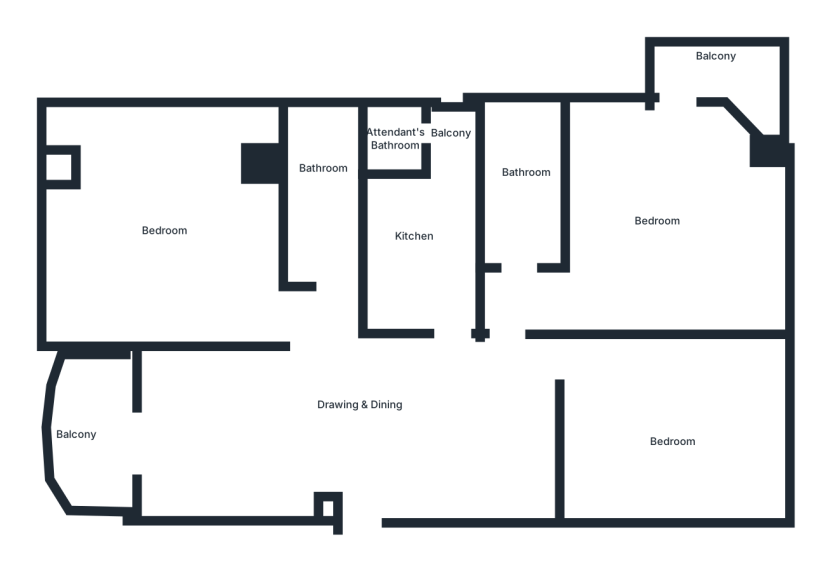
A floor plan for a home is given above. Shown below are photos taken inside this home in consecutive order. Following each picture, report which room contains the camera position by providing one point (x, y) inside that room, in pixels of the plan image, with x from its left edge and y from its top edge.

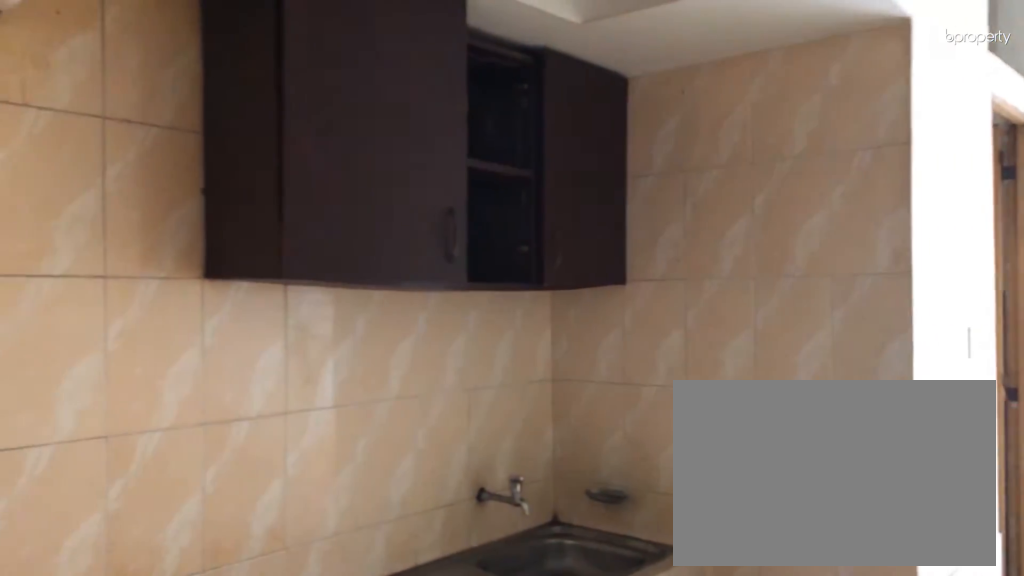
(424, 251)
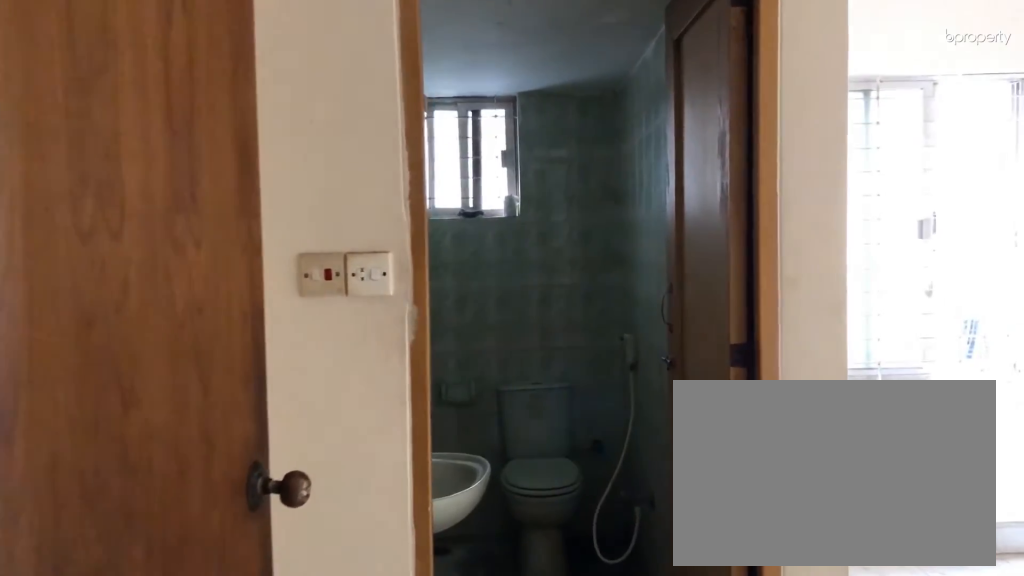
(530, 303)
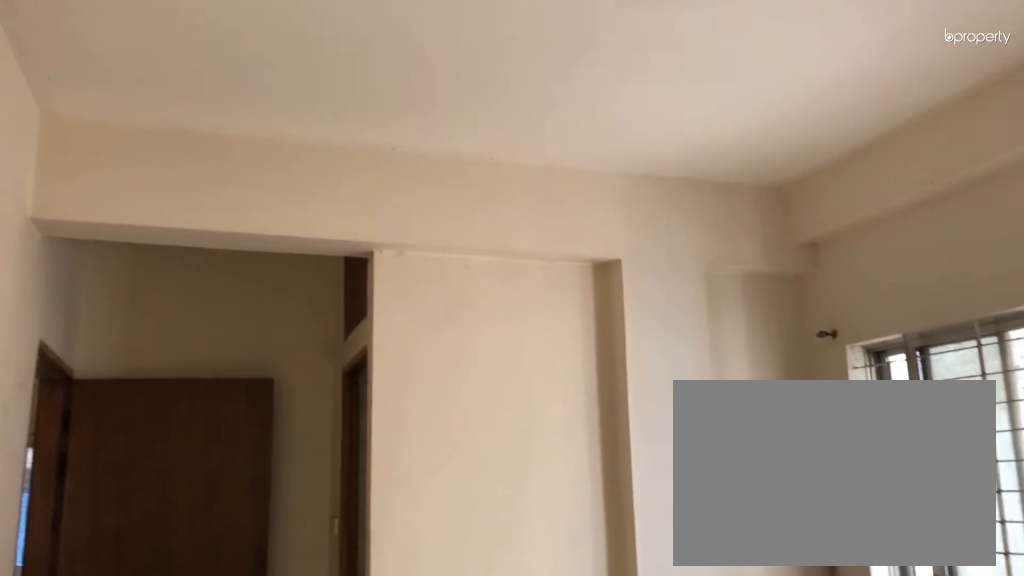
(663, 230)
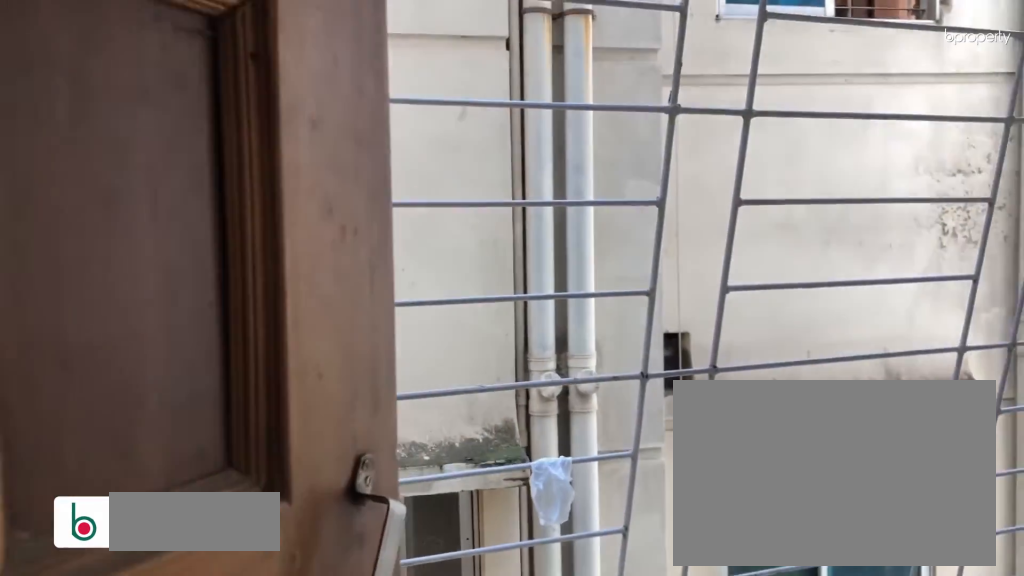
(688, 81)
